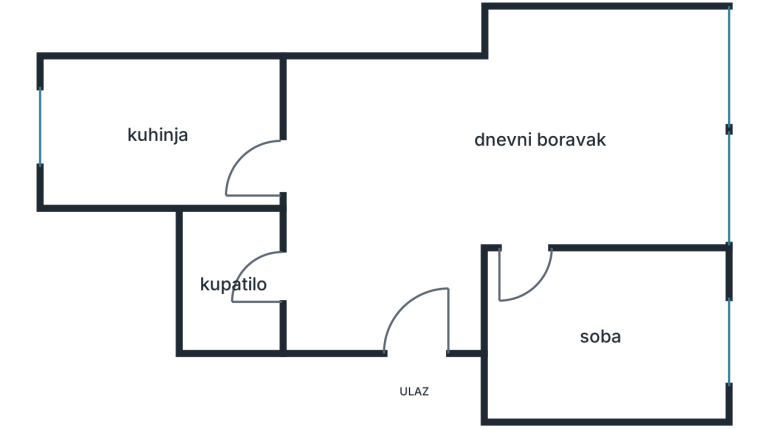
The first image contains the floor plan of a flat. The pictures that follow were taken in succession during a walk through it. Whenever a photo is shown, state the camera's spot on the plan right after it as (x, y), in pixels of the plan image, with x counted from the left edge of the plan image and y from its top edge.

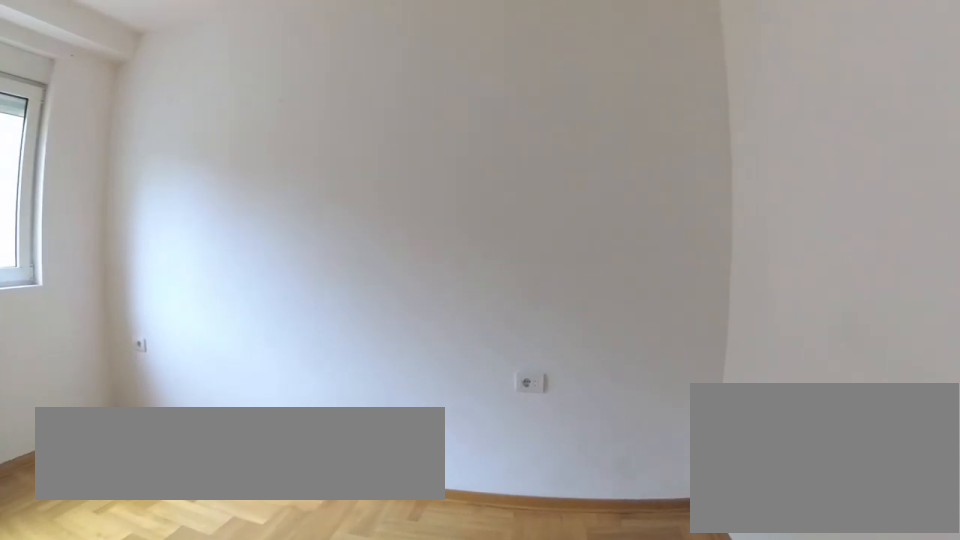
(534, 271)
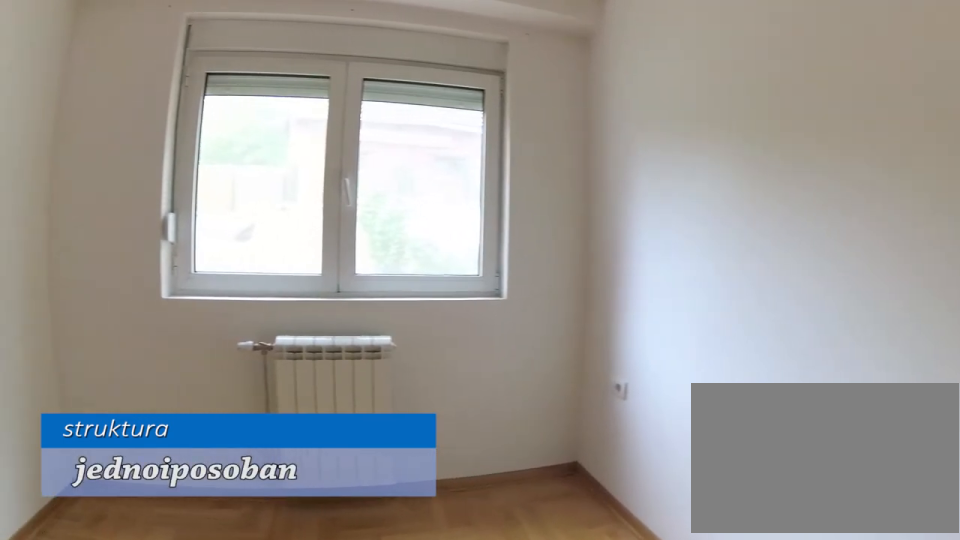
(515, 315)
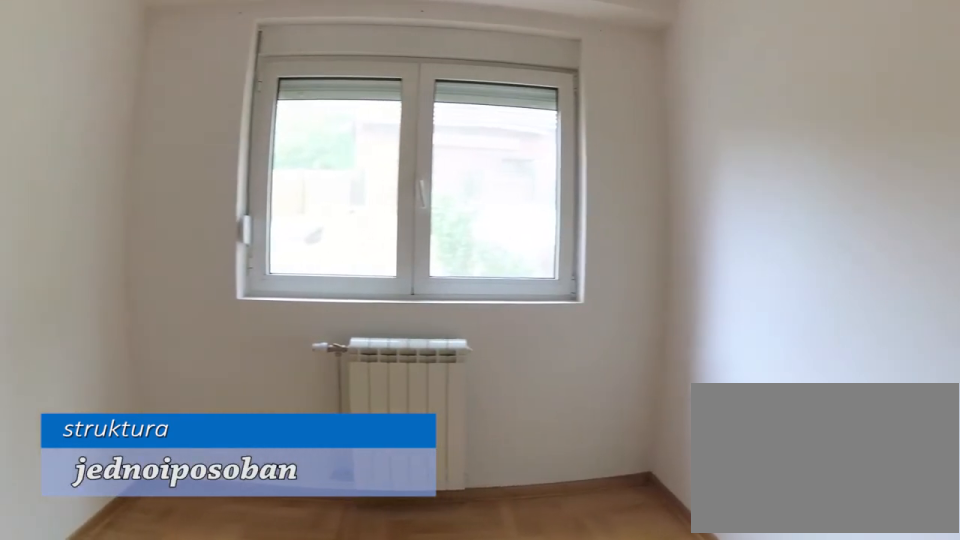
(513, 320)
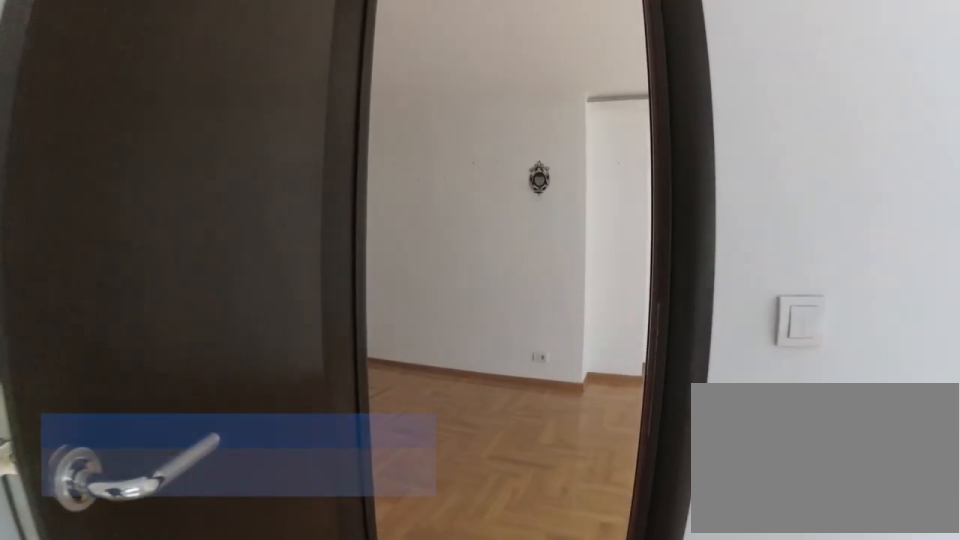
(532, 315)
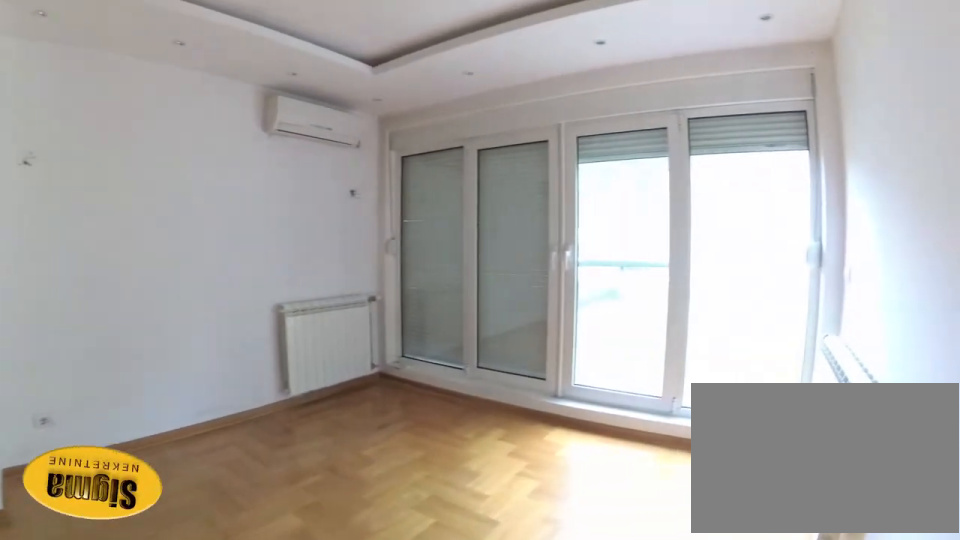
(525, 223)
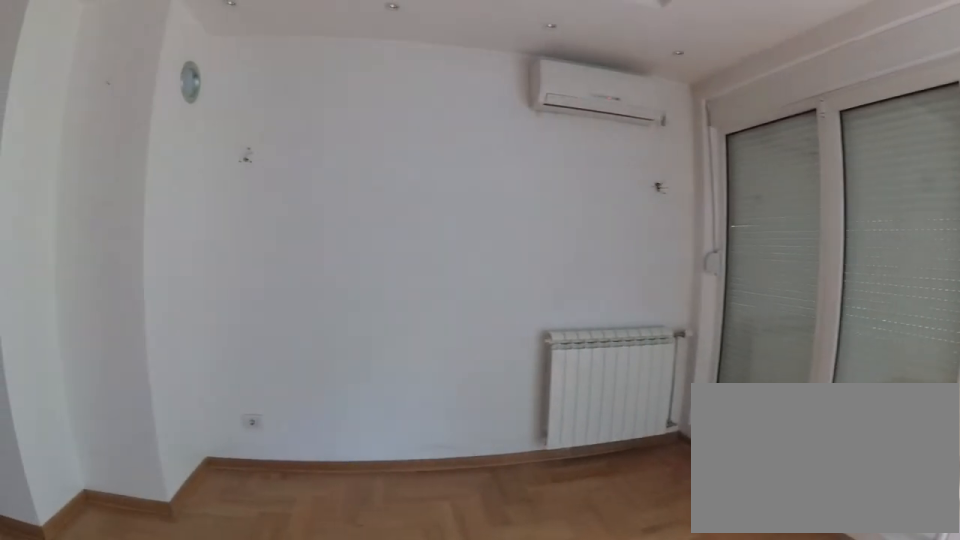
(588, 238)
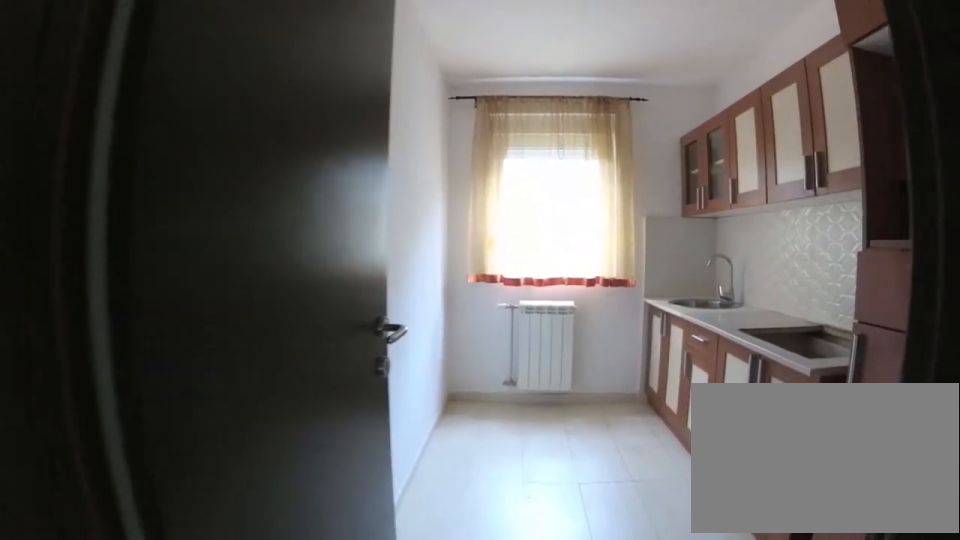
(340, 166)
